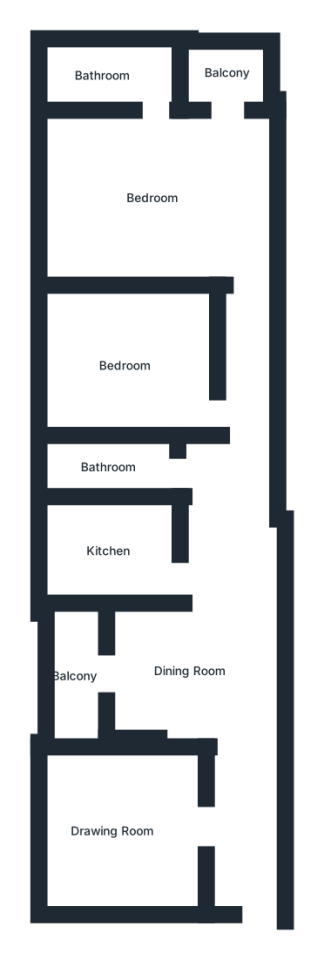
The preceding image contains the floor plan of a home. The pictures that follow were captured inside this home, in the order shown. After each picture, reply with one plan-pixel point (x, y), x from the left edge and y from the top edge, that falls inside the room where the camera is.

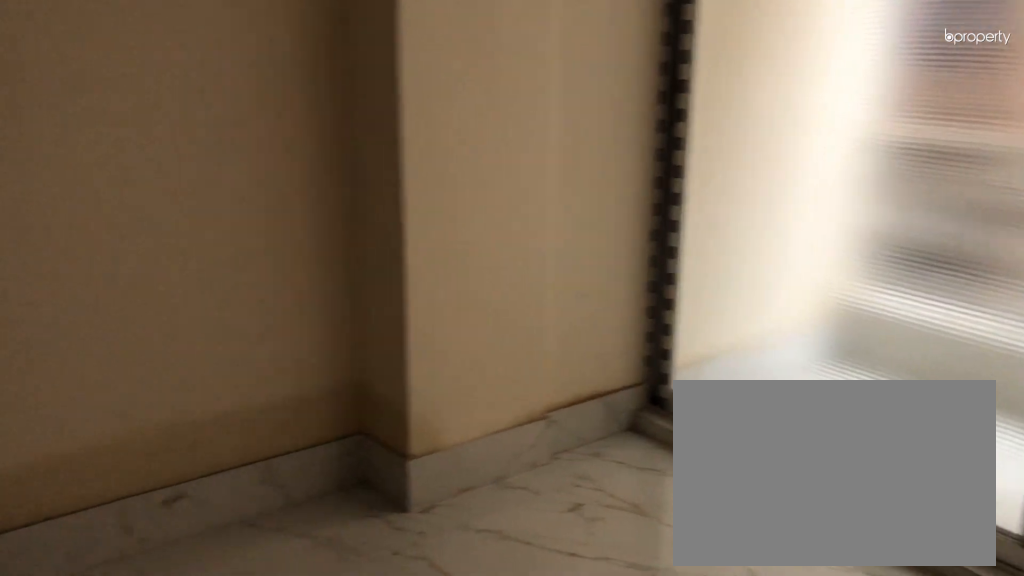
(189, 671)
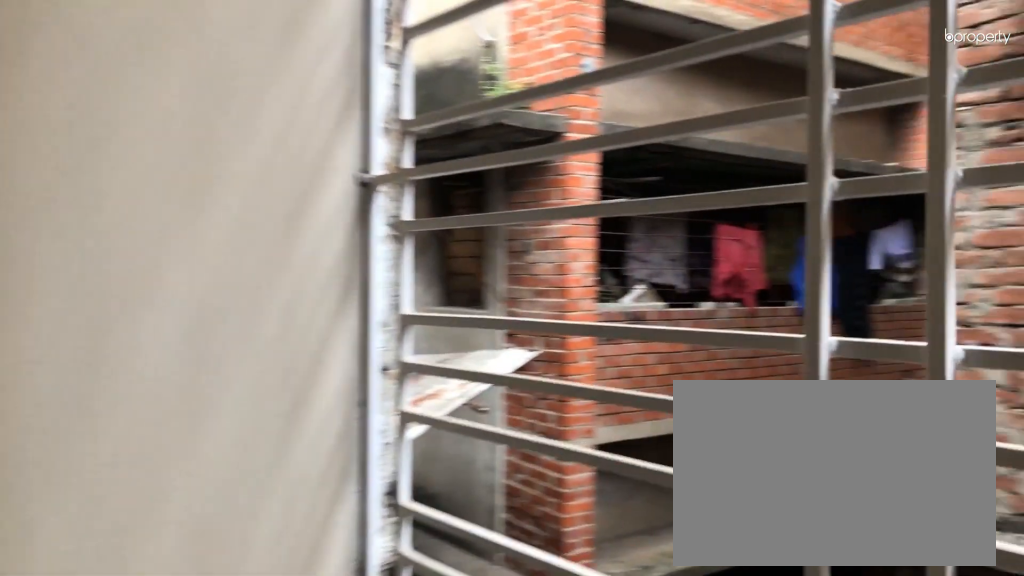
(72, 678)
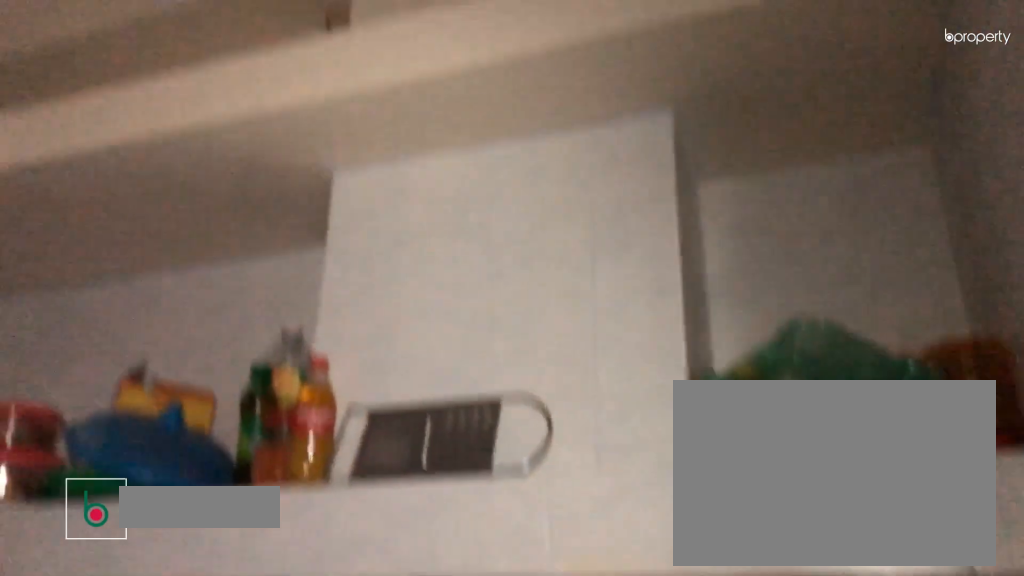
(105, 553)
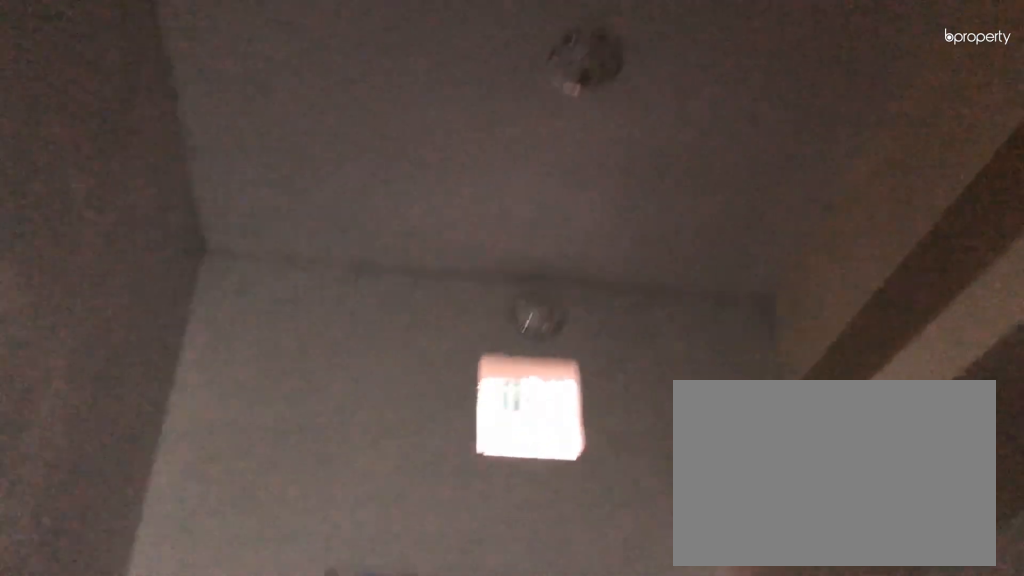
(105, 553)
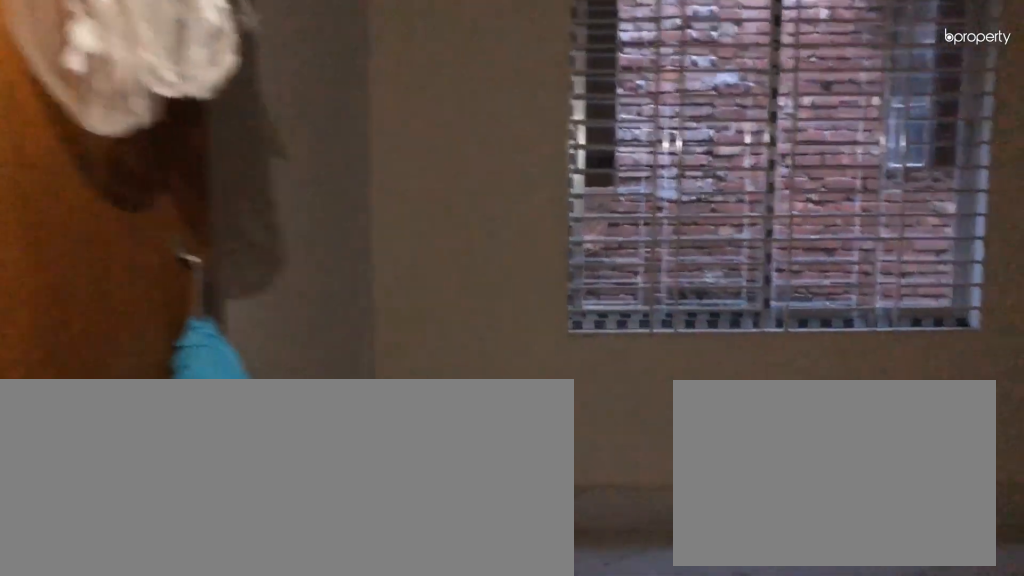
(127, 361)
